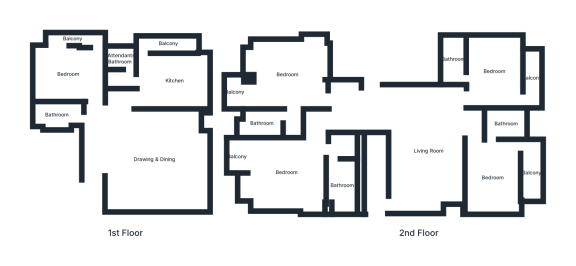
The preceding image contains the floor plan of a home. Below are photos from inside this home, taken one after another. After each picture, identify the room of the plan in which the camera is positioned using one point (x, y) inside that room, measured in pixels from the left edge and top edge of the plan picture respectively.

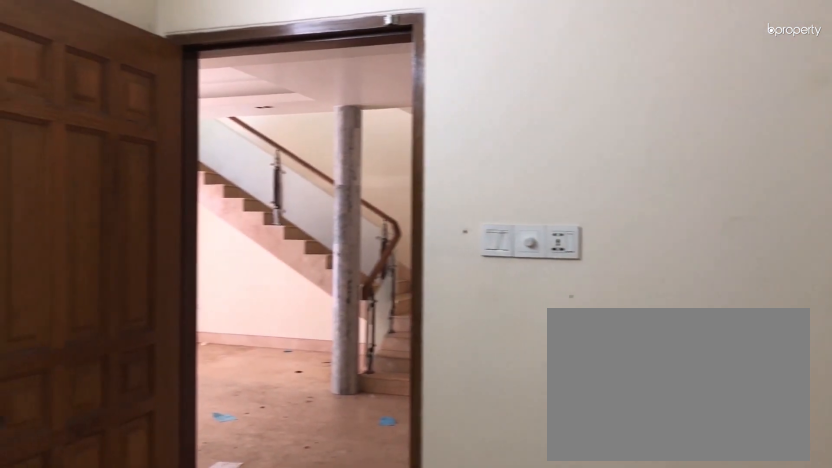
(68, 73)
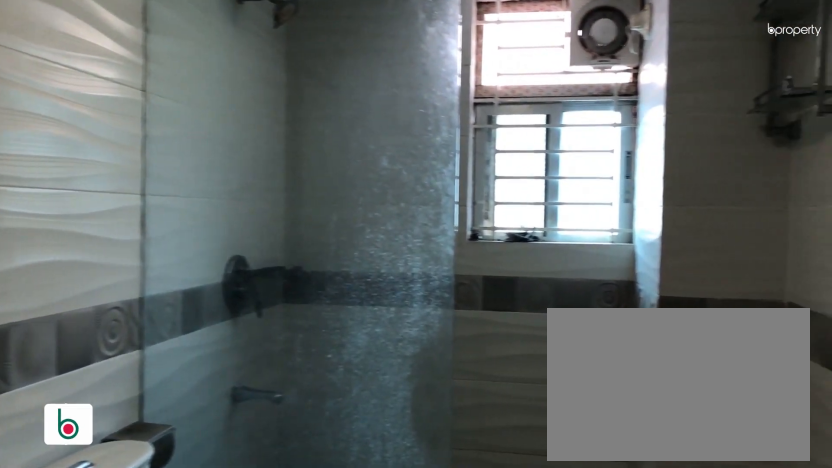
(338, 178)
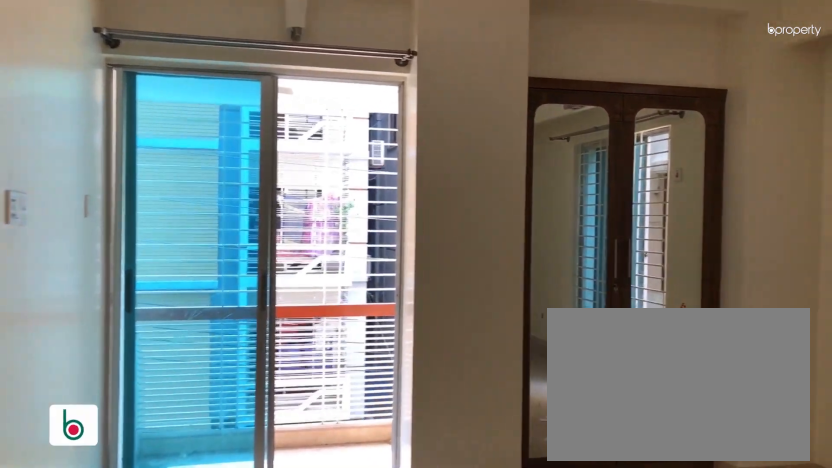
(287, 74)
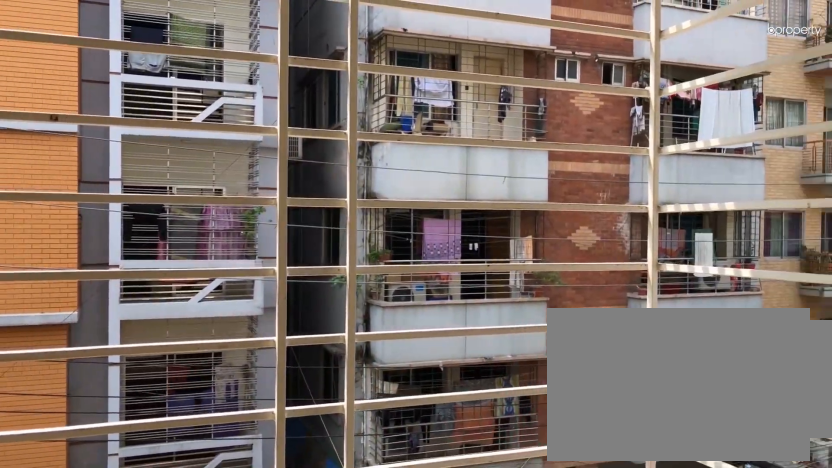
(232, 92)
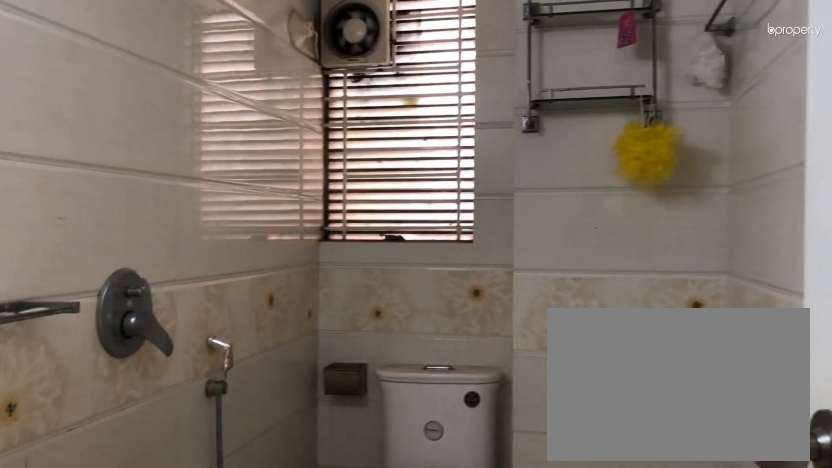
(261, 123)
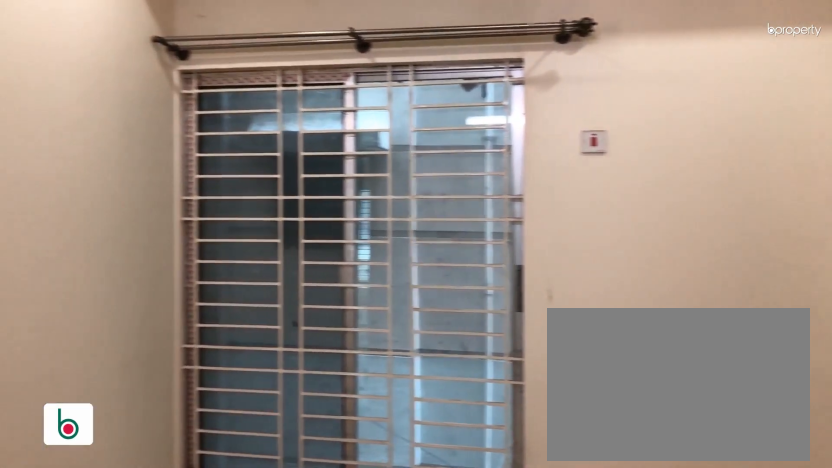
(494, 71)
